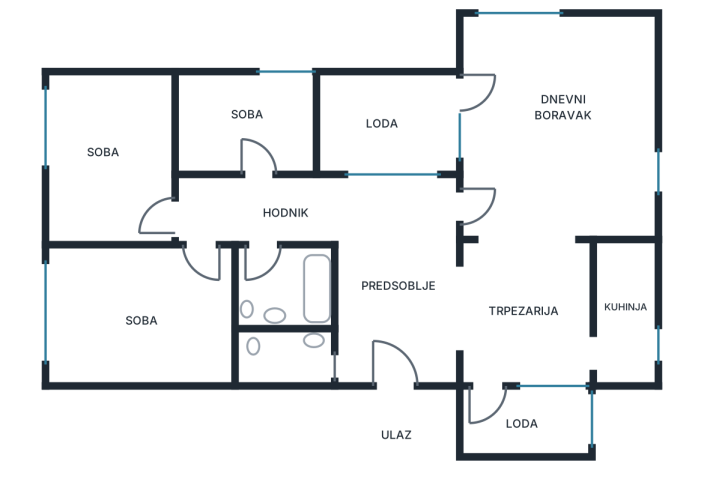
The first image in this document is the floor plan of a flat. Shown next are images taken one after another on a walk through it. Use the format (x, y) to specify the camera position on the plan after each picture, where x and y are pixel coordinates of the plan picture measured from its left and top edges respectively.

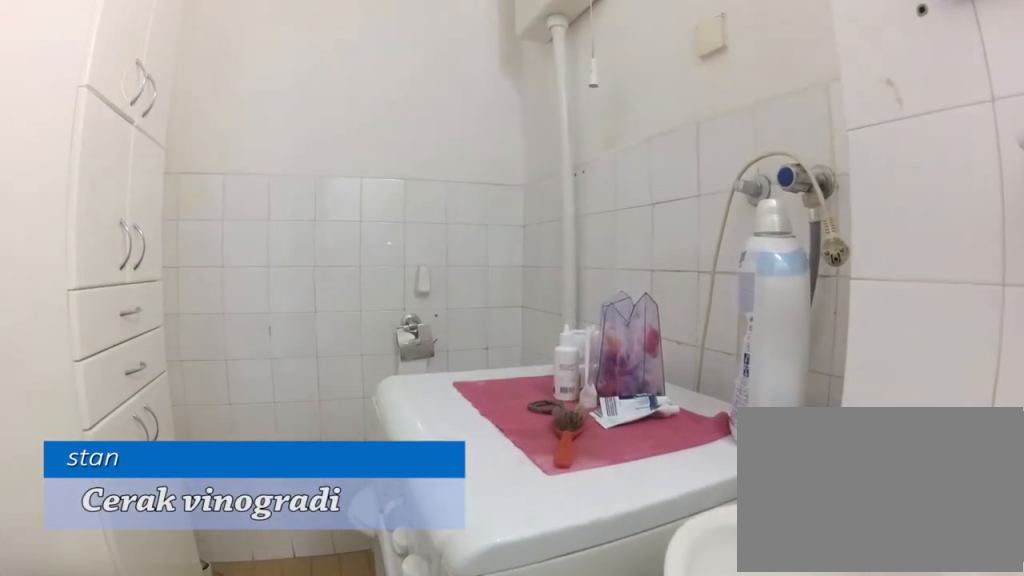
(330, 360)
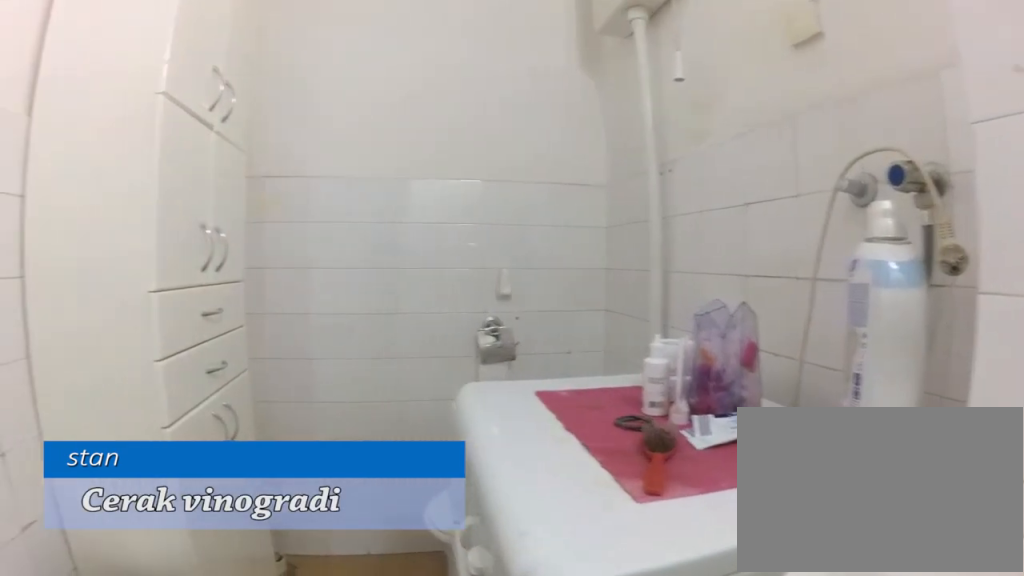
(322, 360)
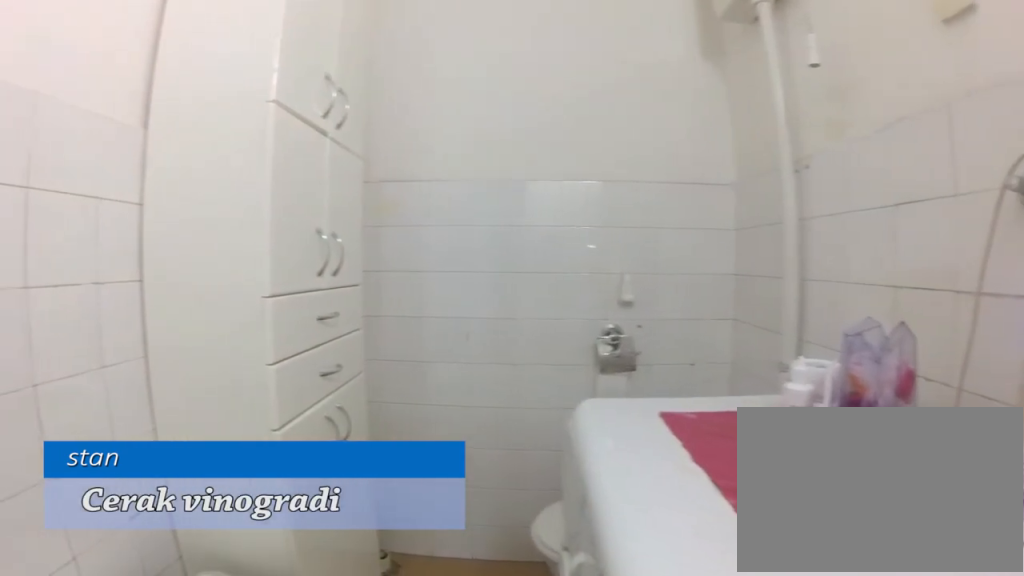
(319, 361)
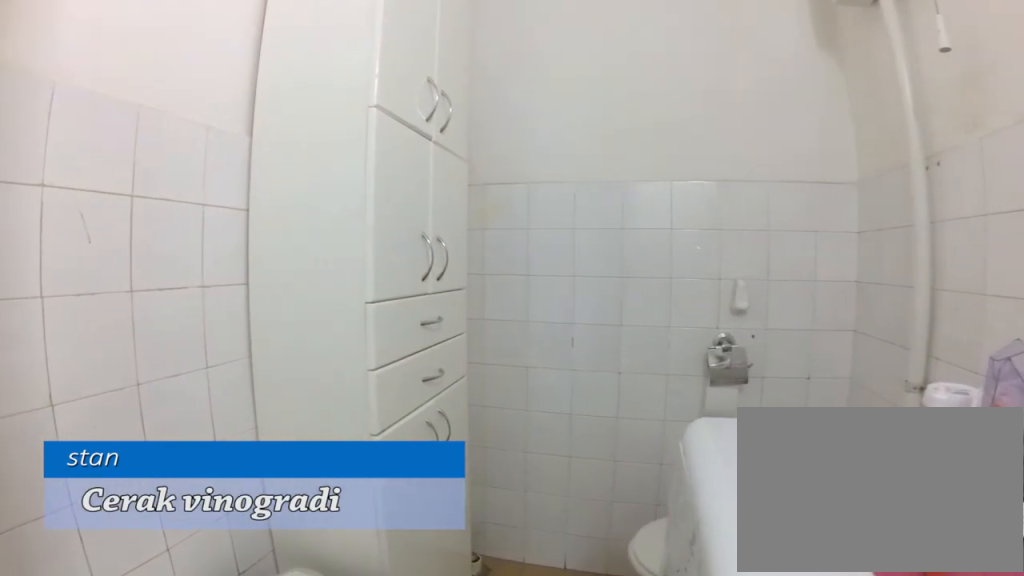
(319, 361)
